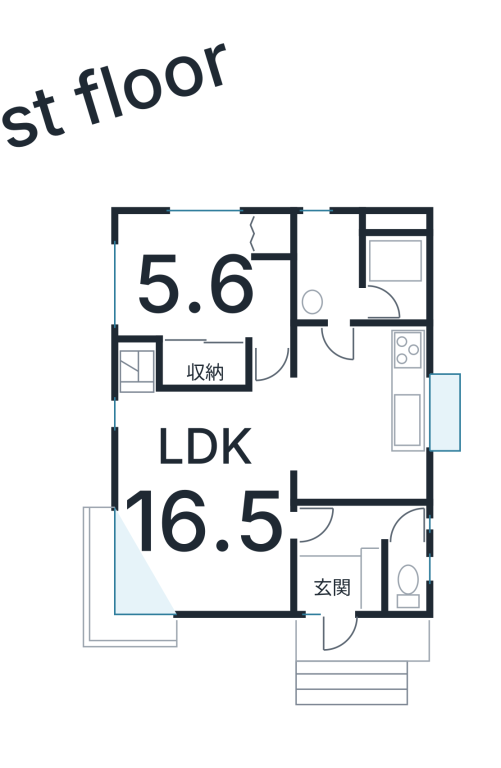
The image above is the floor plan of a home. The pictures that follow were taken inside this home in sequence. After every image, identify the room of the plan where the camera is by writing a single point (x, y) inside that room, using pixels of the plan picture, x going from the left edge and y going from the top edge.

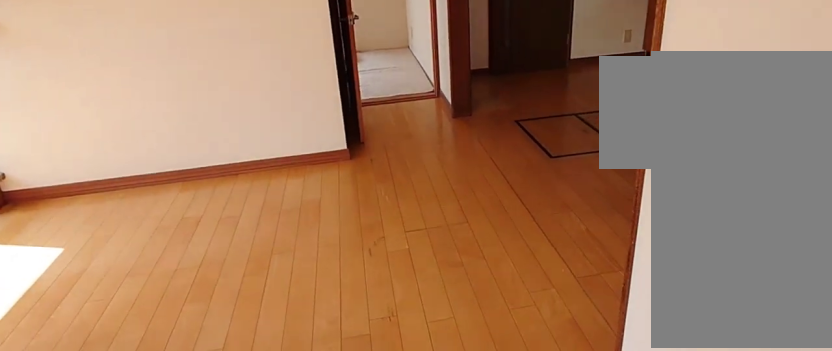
(202, 494)
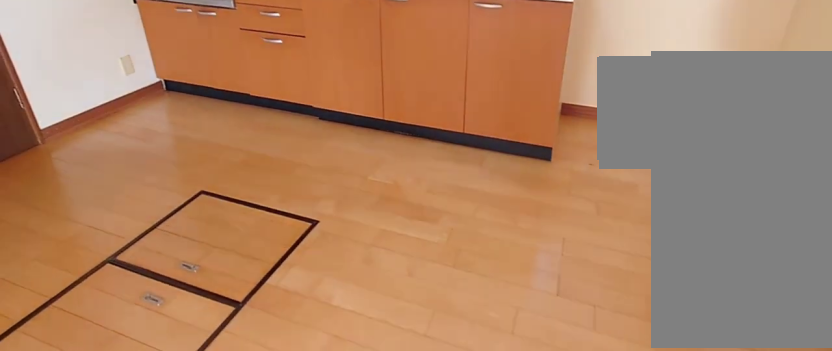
(355, 408)
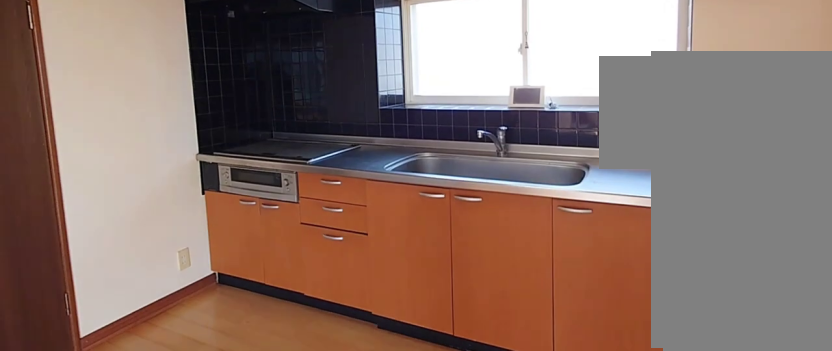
(355, 408)
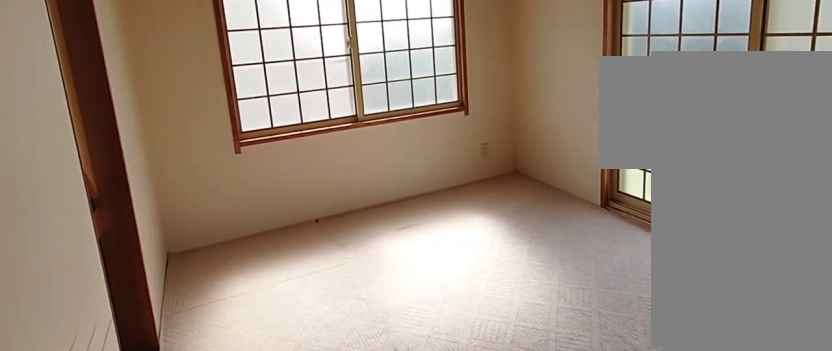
(180, 279)
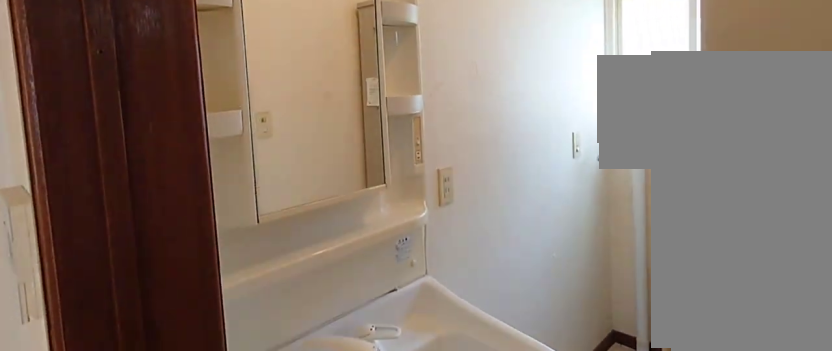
(327, 273)
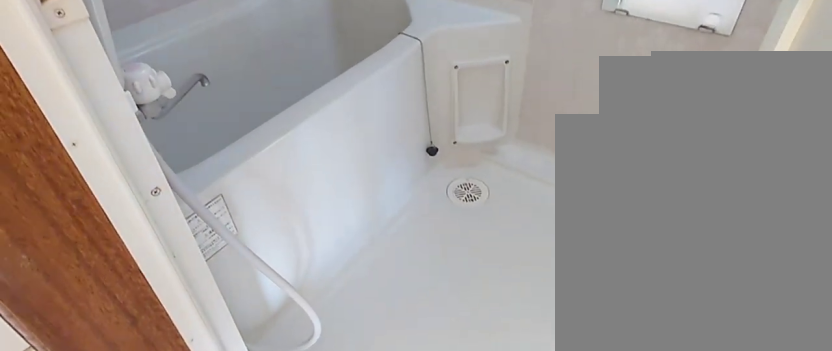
(327, 273)
